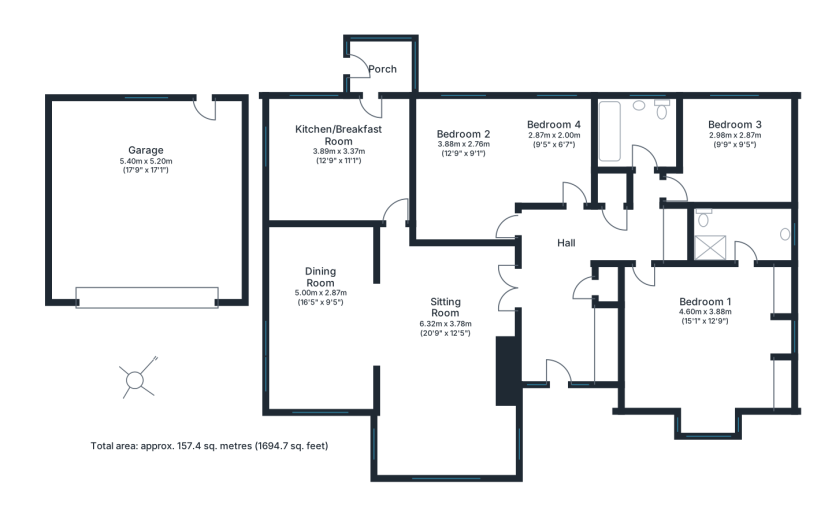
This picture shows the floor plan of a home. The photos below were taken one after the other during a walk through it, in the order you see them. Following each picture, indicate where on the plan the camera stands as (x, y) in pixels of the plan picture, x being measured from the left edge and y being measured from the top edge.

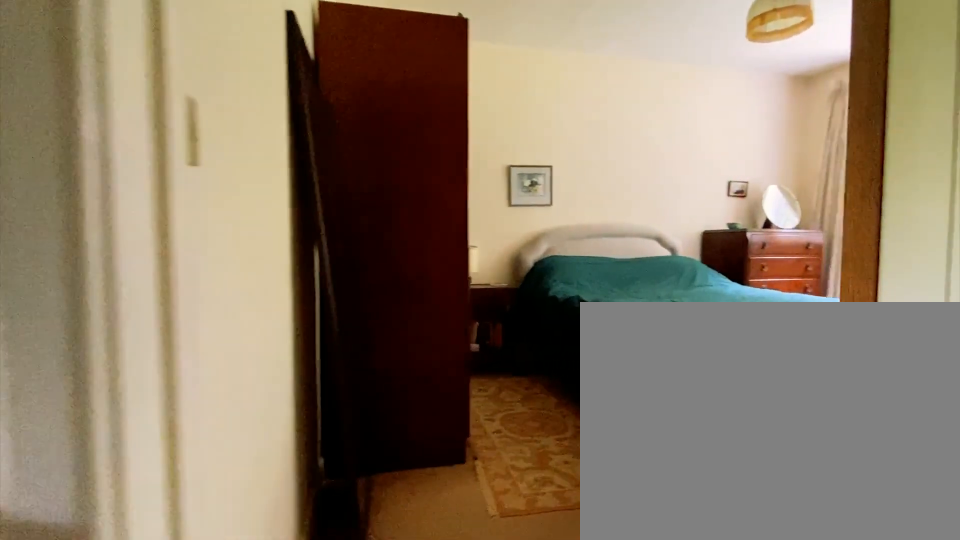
(525, 237)
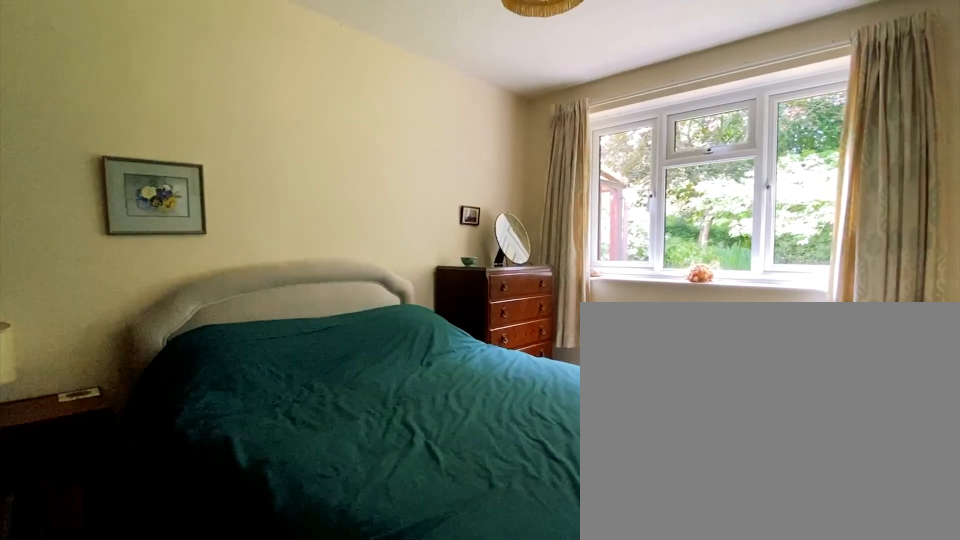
(479, 203)
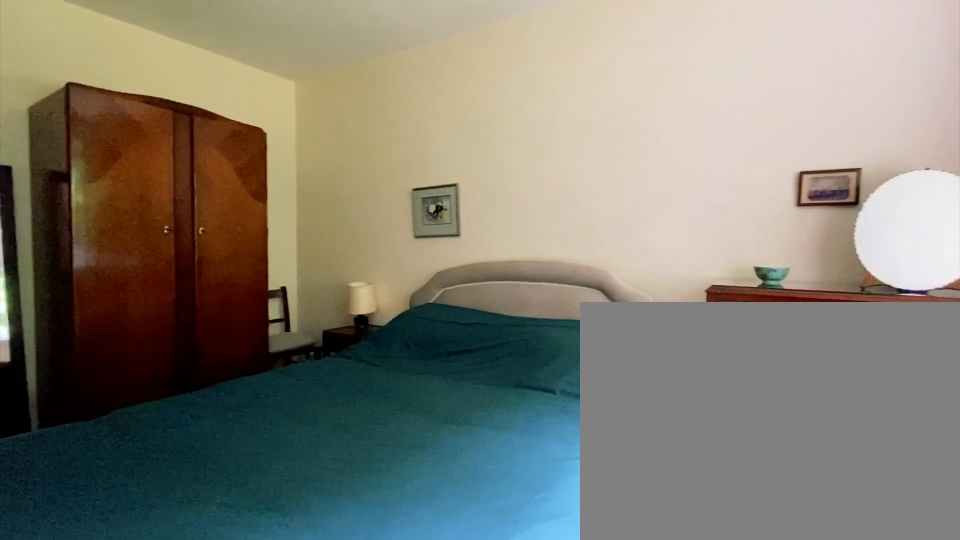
(463, 194)
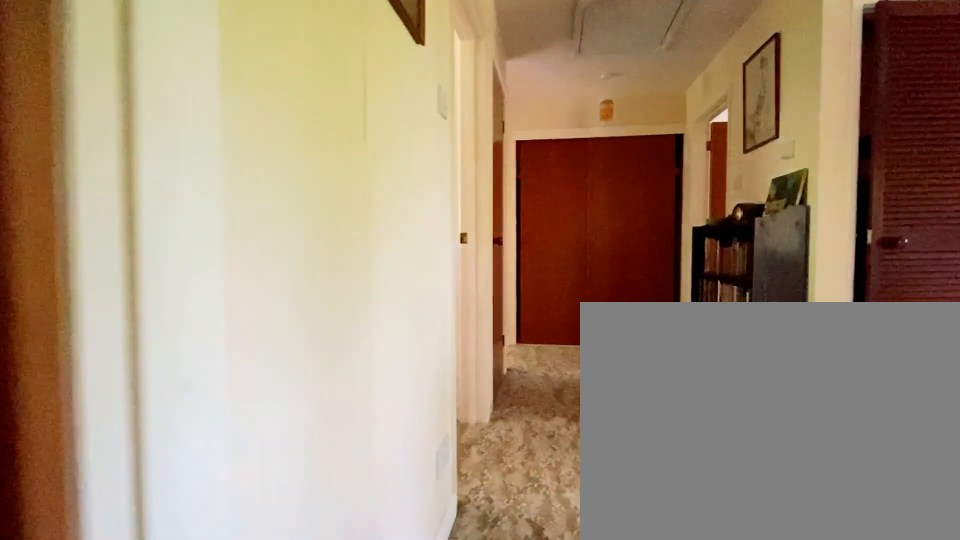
(512, 225)
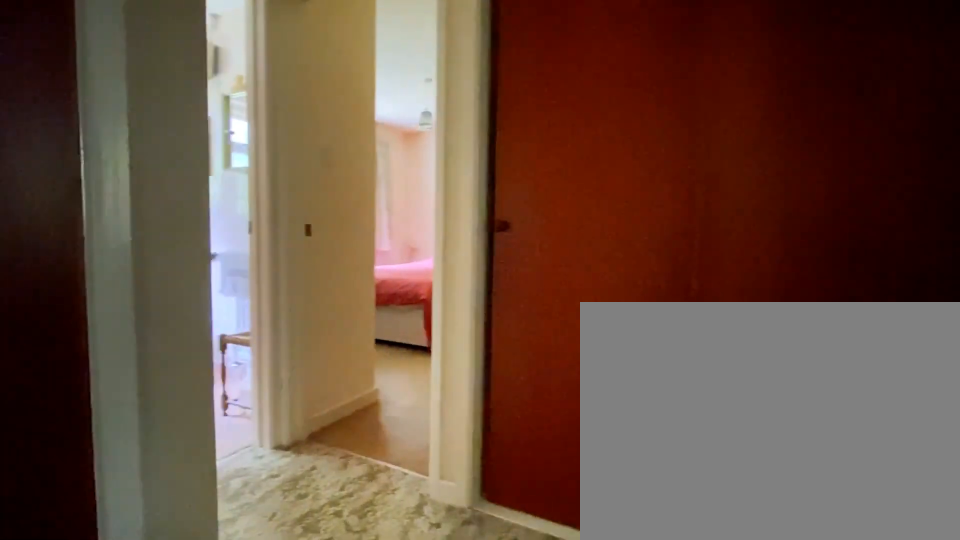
(621, 224)
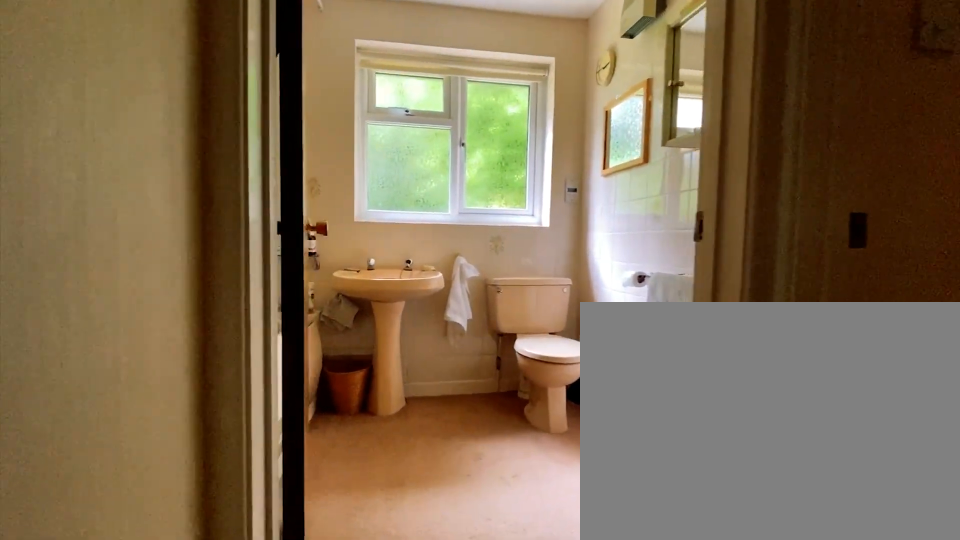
(646, 197)
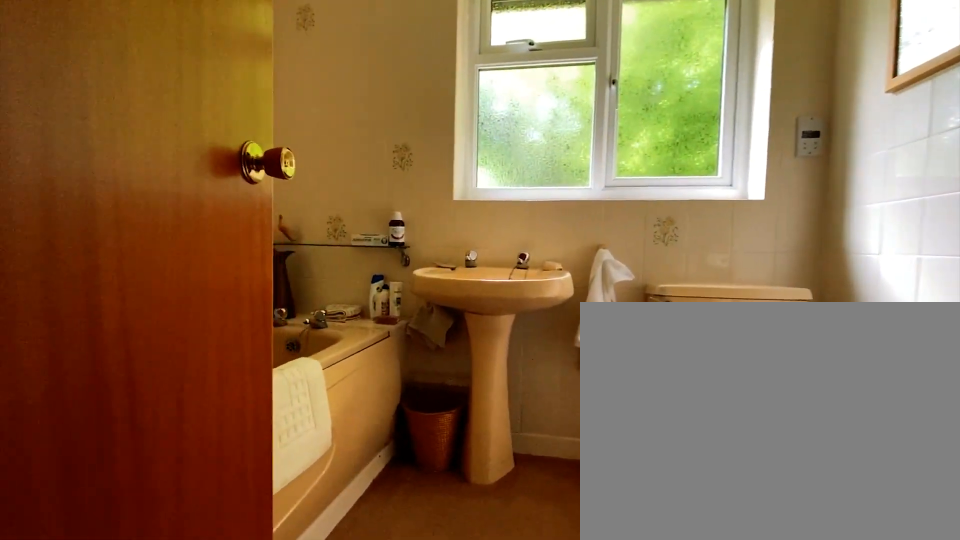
(646, 163)
